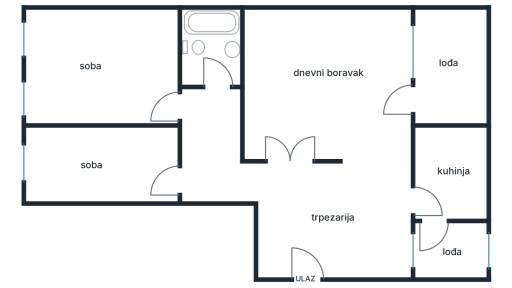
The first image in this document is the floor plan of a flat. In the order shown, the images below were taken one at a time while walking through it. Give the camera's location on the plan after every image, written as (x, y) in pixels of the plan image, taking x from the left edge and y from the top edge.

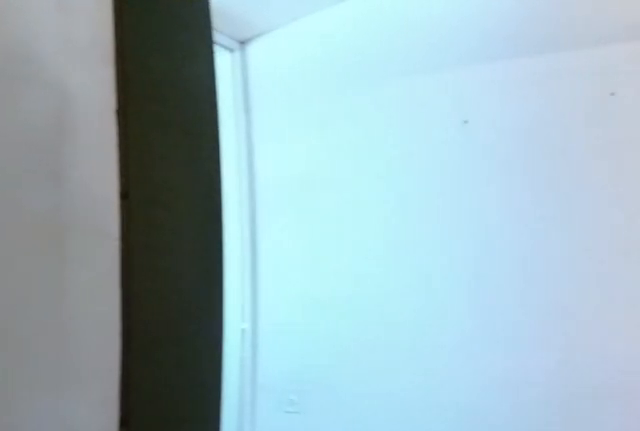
(200, 102)
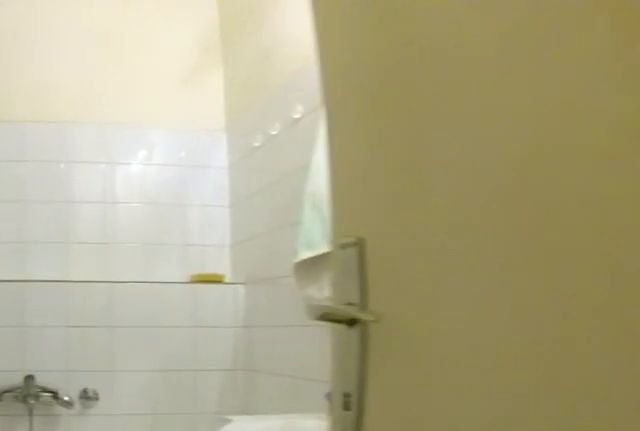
(211, 86)
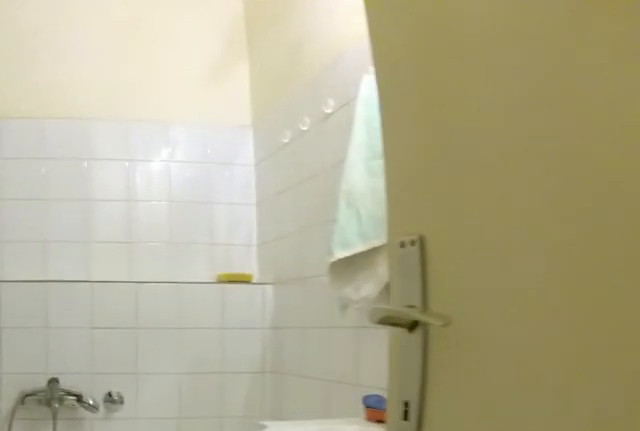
(211, 86)
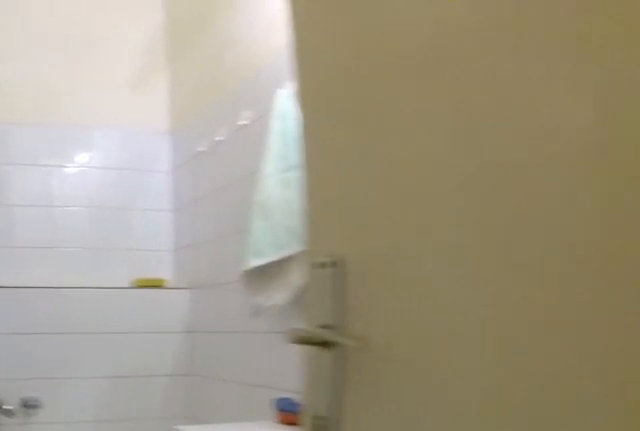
(210, 95)
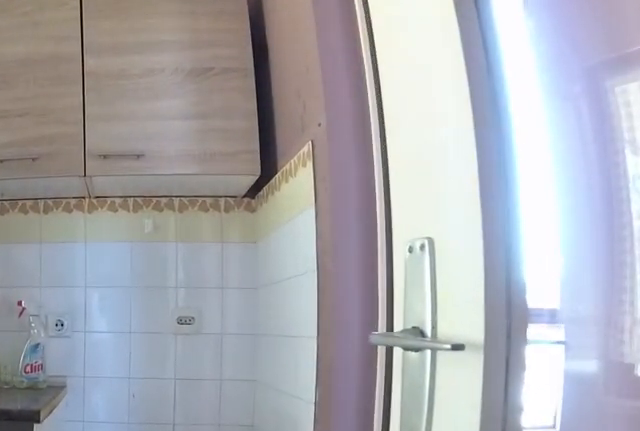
(402, 196)
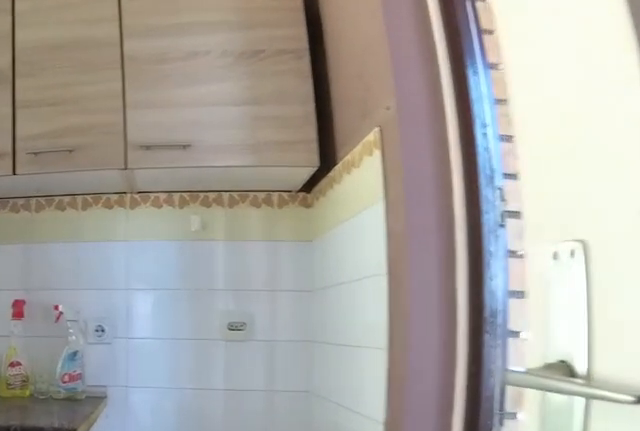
(406, 198)
